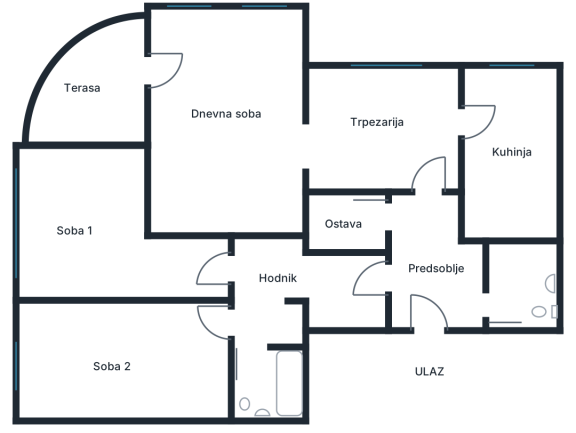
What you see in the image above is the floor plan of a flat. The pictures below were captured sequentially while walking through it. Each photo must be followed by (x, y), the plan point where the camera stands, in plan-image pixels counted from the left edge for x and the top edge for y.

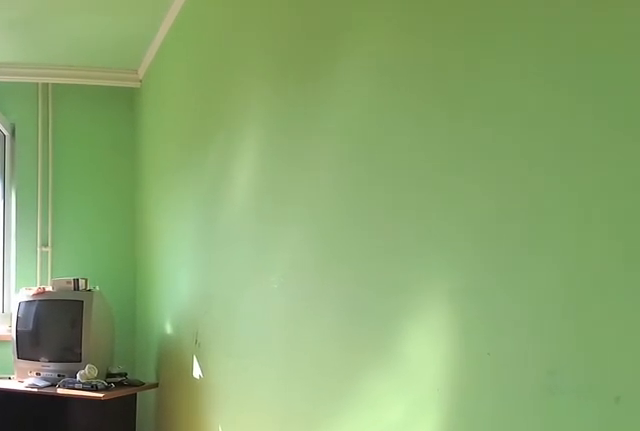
(189, 317)
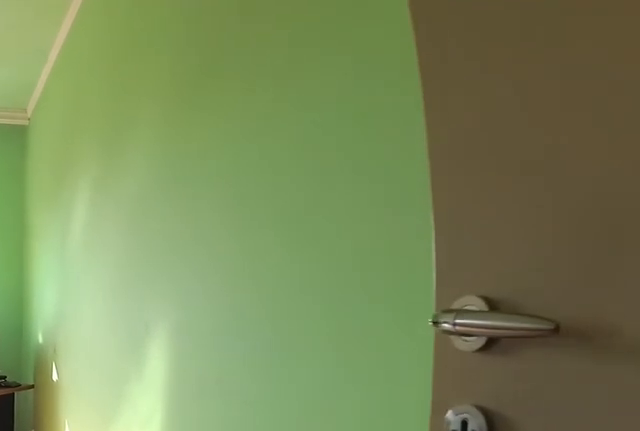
(217, 317)
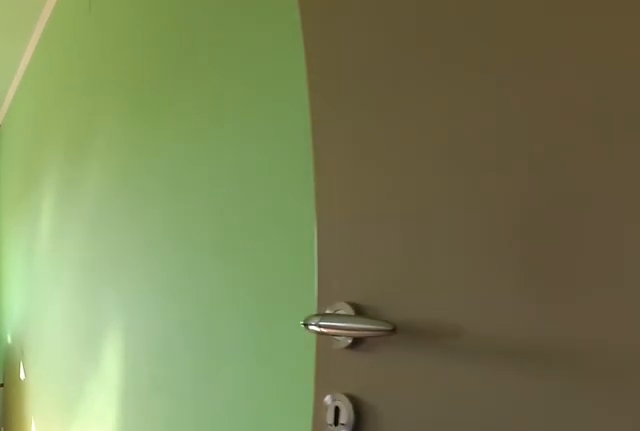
(223, 317)
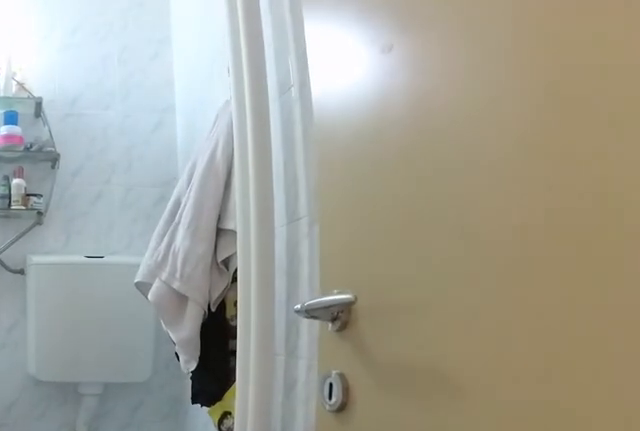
(257, 322)
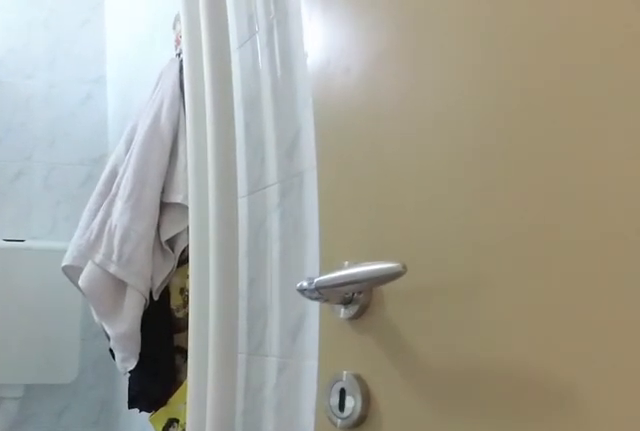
(256, 328)
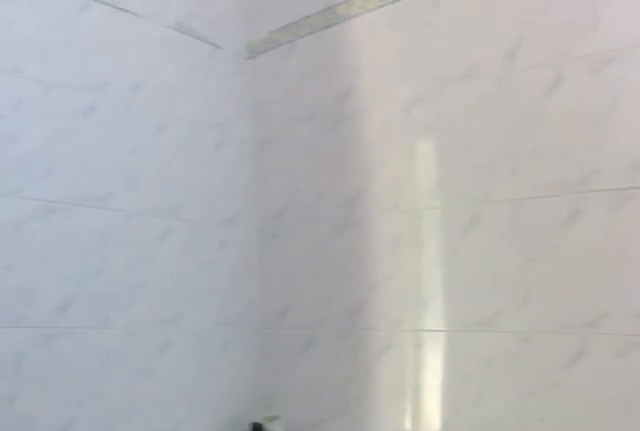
(263, 397)
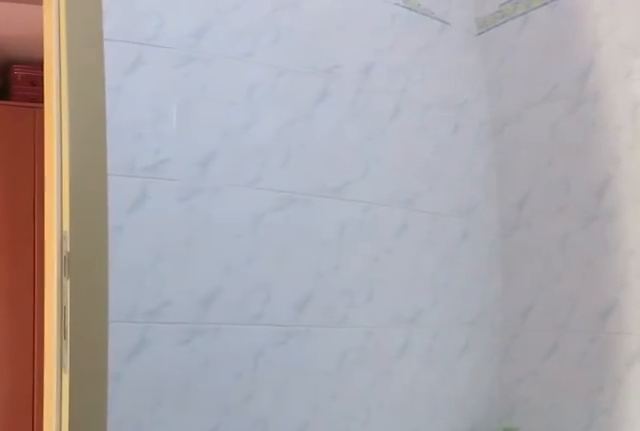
(271, 399)
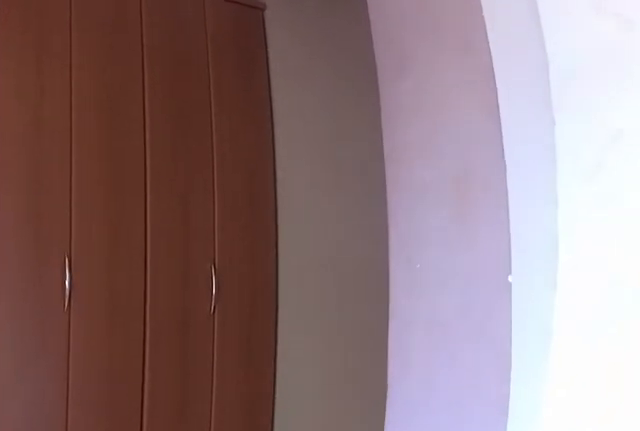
(265, 325)
